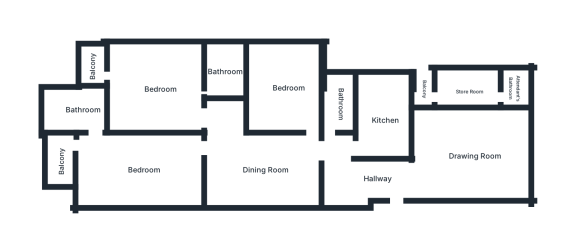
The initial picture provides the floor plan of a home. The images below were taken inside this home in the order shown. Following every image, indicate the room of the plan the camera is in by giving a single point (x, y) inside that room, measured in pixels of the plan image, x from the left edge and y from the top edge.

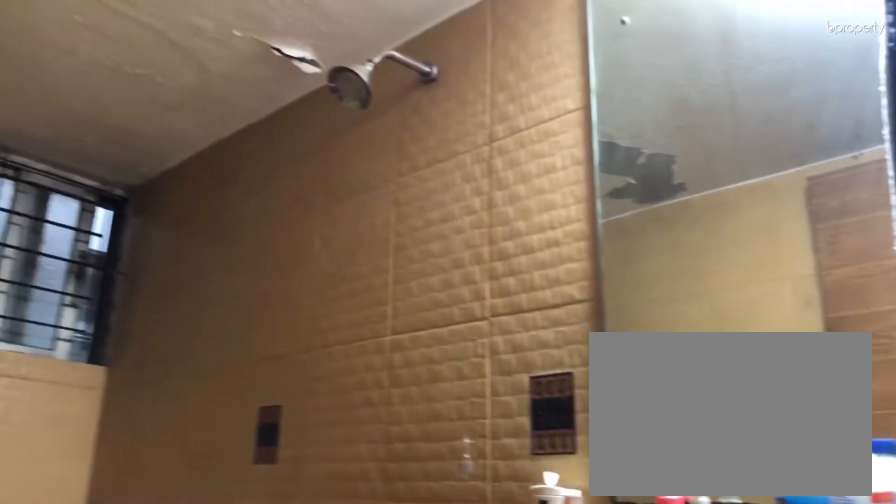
(343, 101)
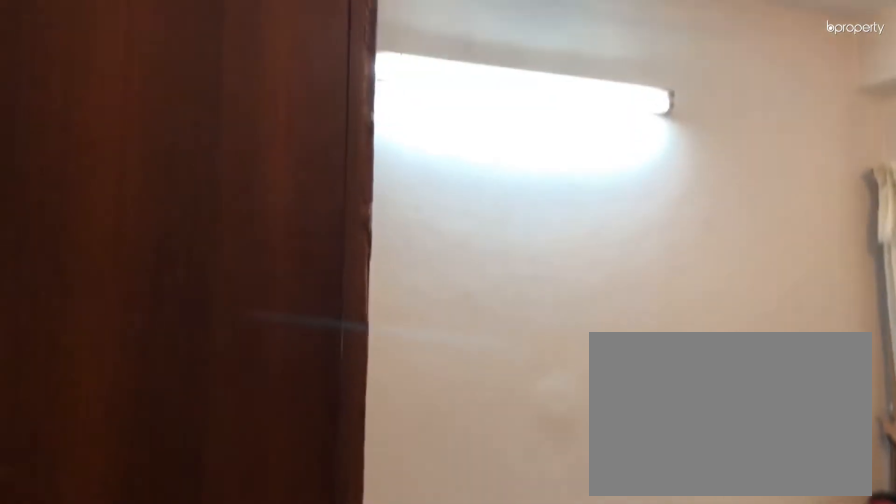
(284, 88)
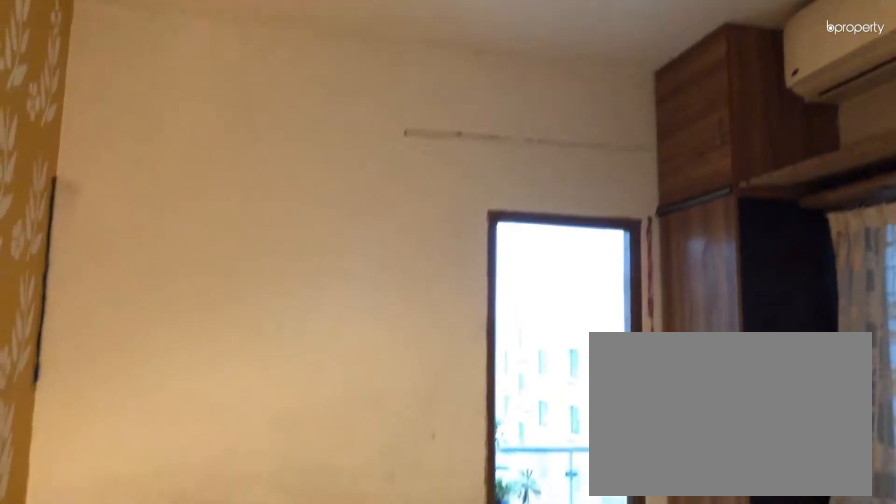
(157, 84)
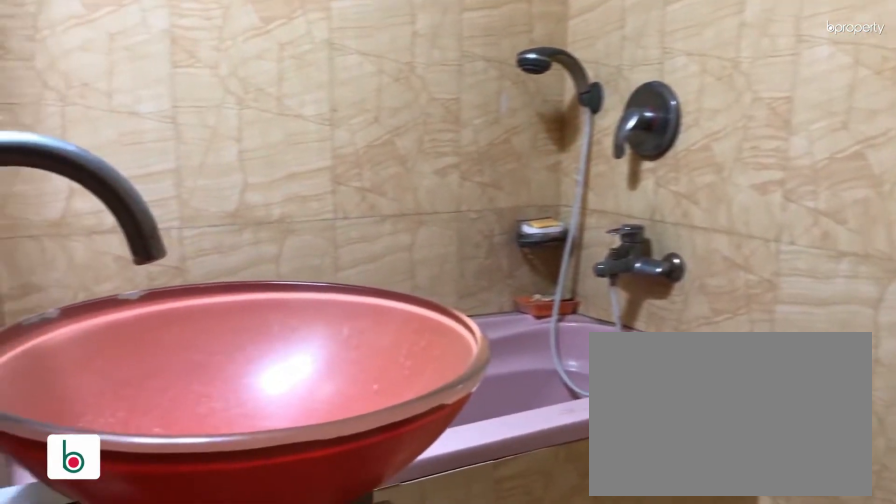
(225, 74)
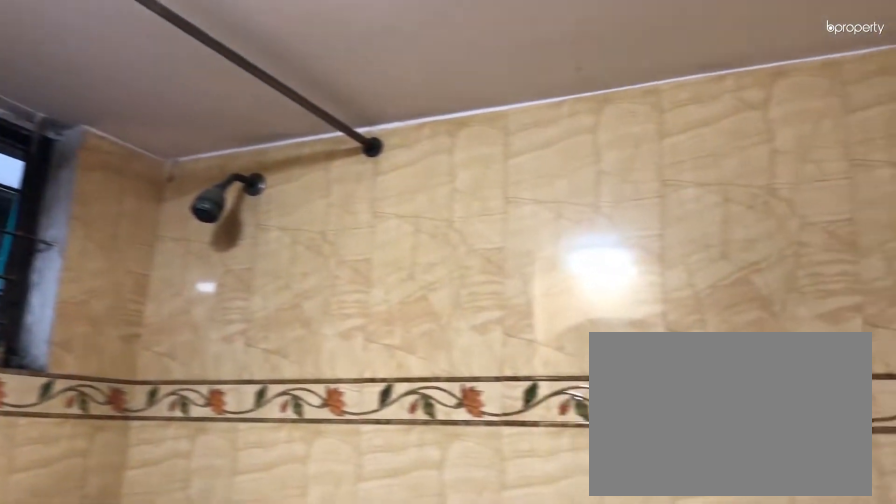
(225, 74)
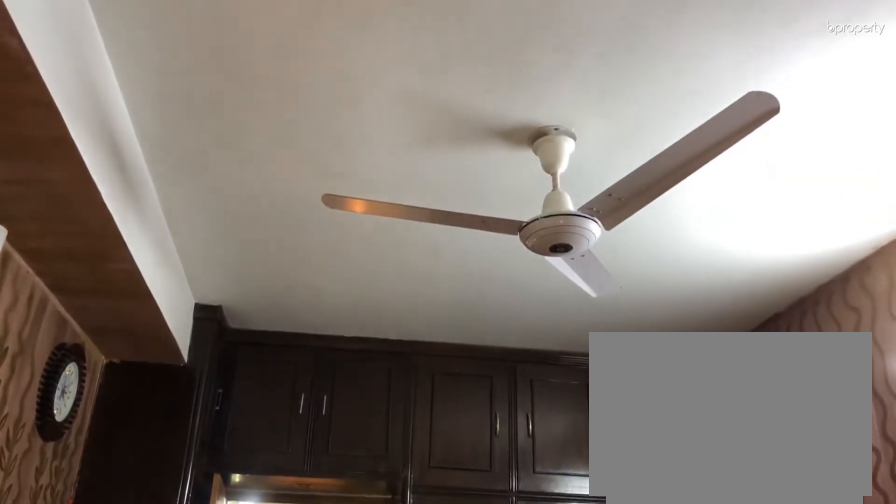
(144, 172)
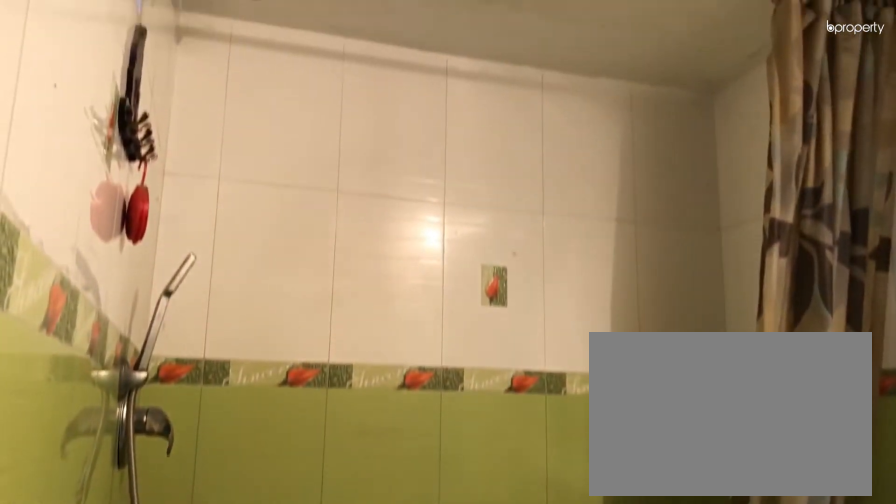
(82, 107)
